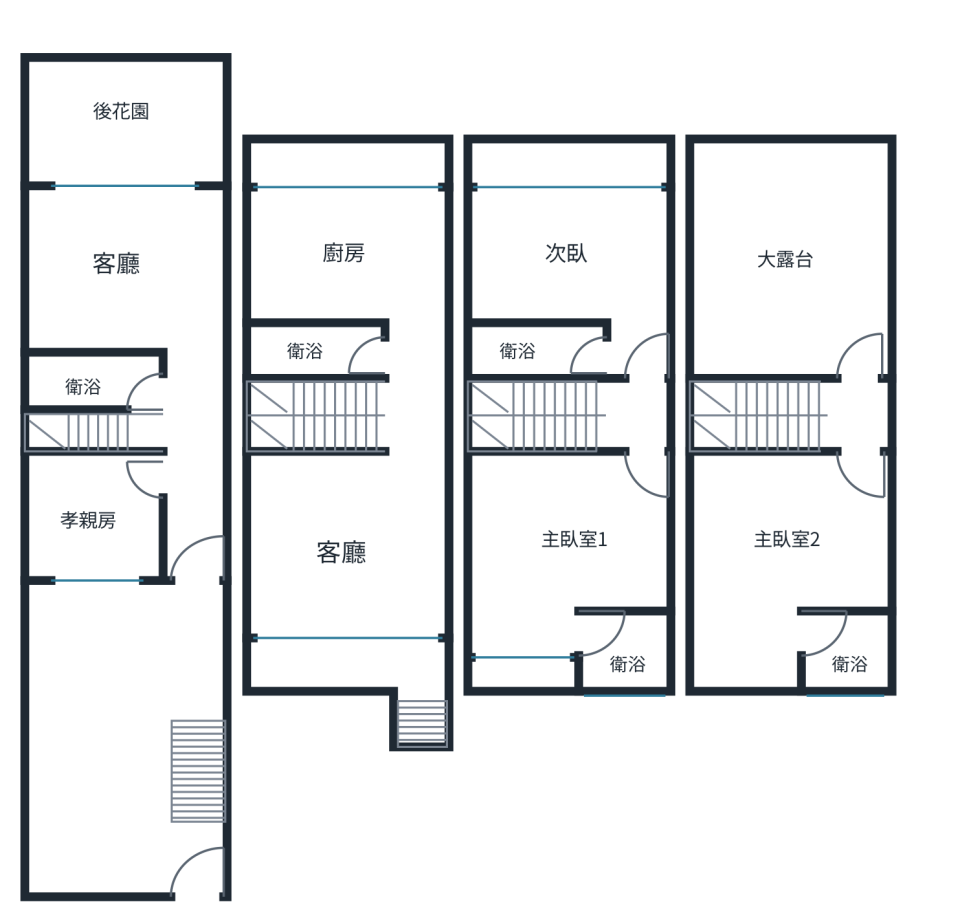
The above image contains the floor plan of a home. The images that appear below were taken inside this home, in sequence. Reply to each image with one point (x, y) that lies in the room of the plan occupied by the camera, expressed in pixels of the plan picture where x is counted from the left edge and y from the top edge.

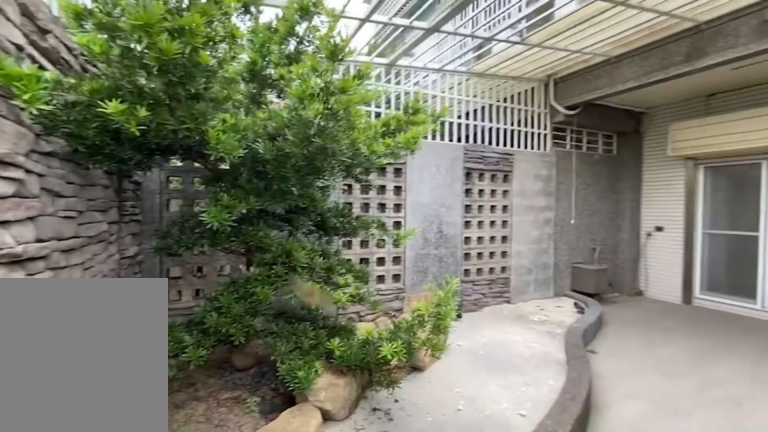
(101, 147)
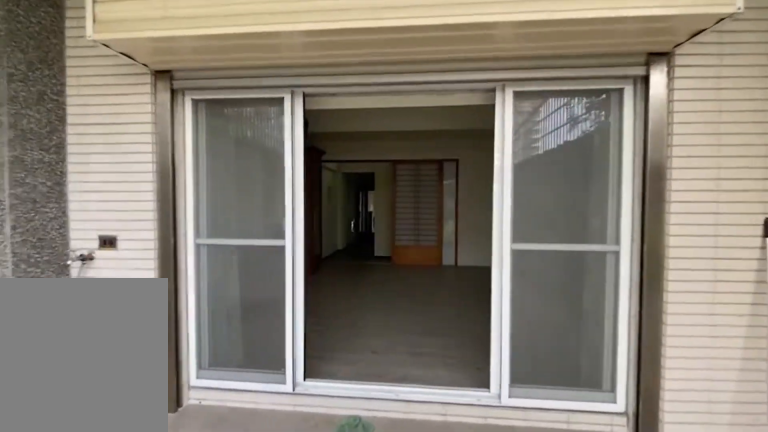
(102, 146)
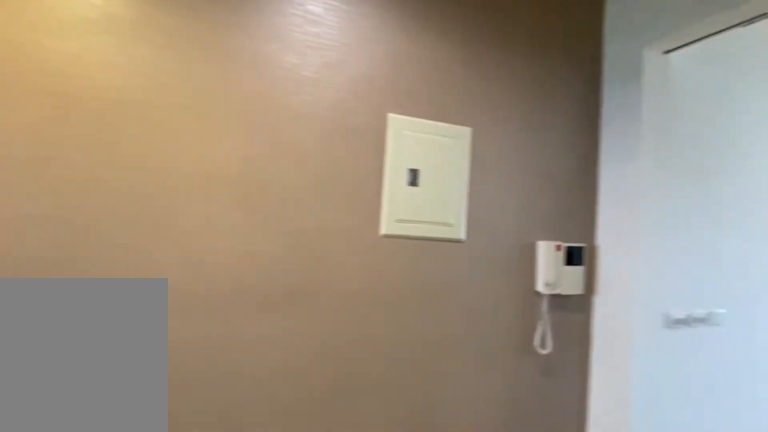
(330, 396)
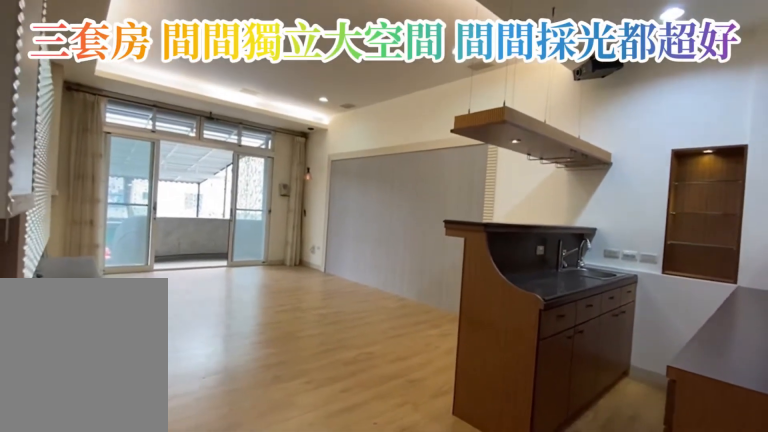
(357, 553)
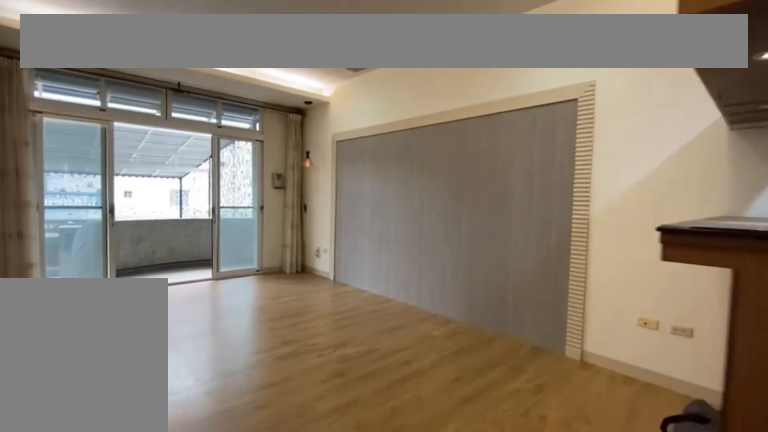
(356, 551)
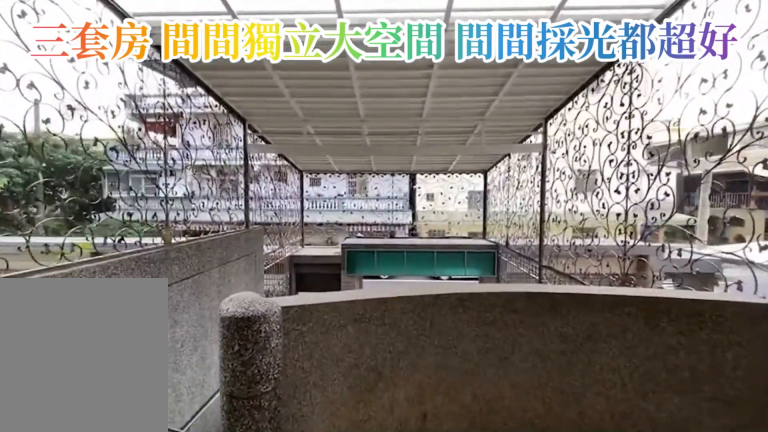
(409, 668)
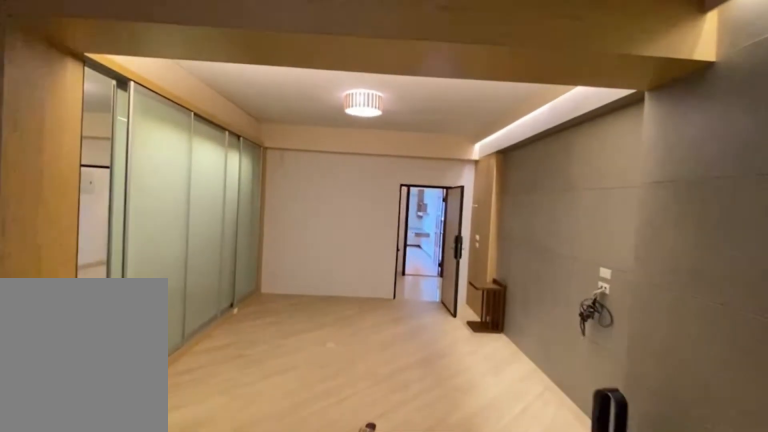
(575, 514)
